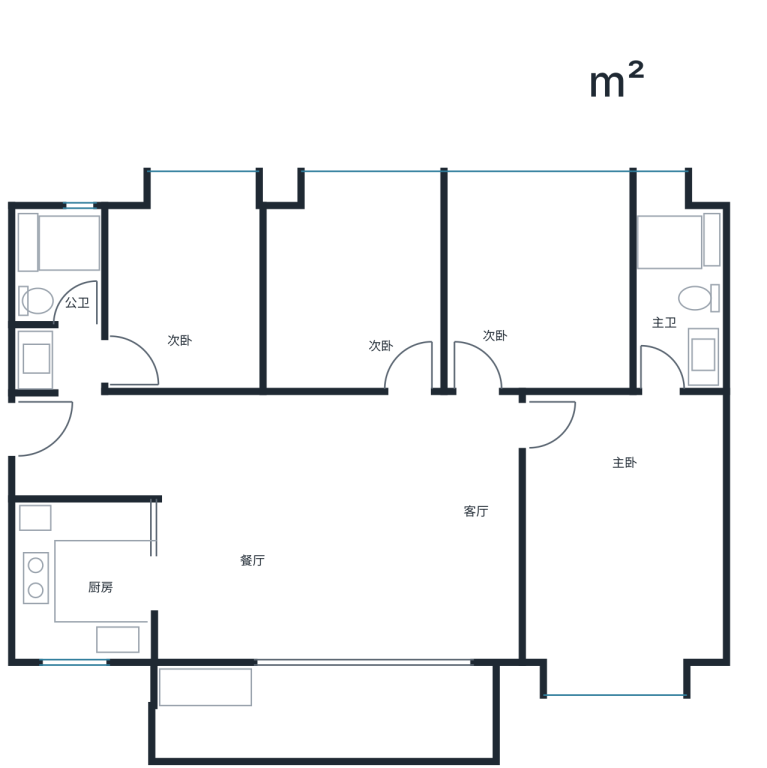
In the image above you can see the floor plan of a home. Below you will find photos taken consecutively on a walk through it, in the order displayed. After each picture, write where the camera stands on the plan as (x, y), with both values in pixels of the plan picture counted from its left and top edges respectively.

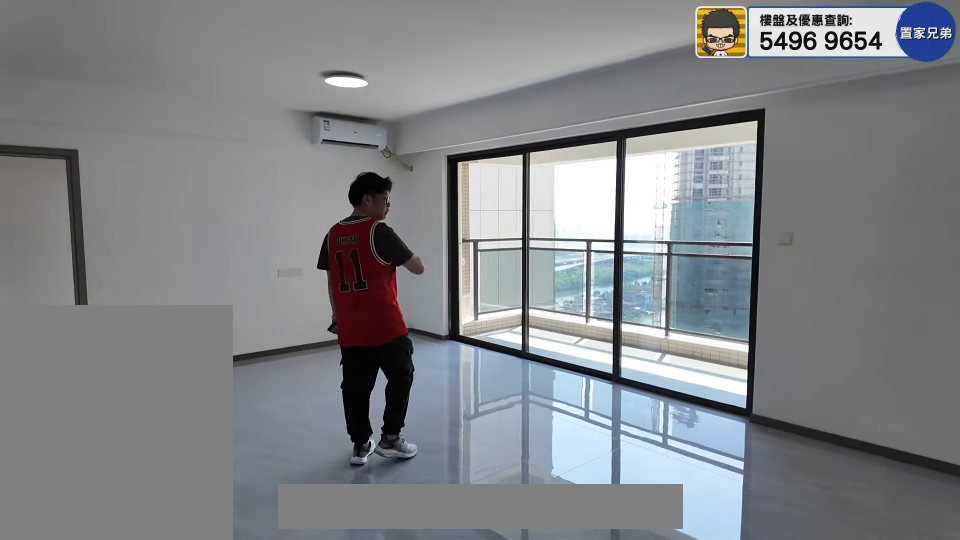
(244, 534)
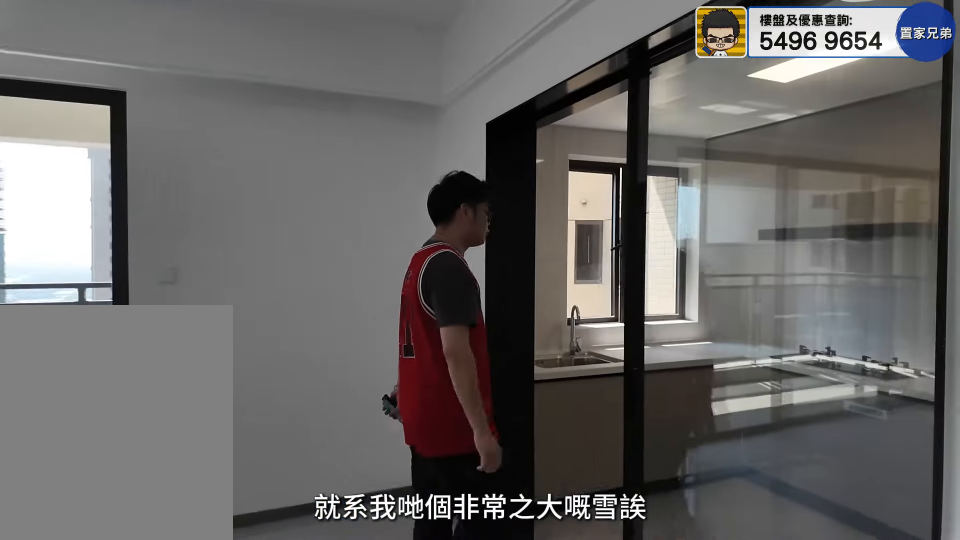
(225, 589)
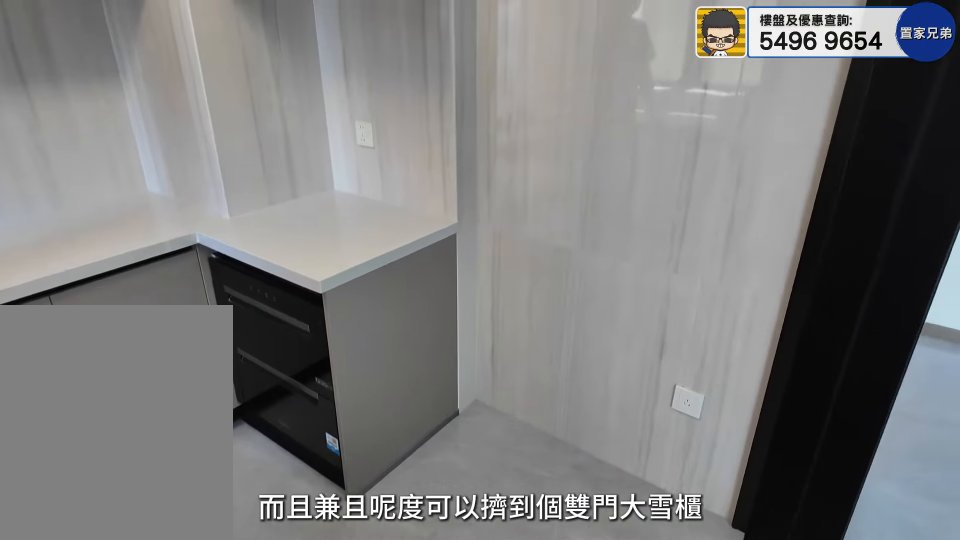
(99, 590)
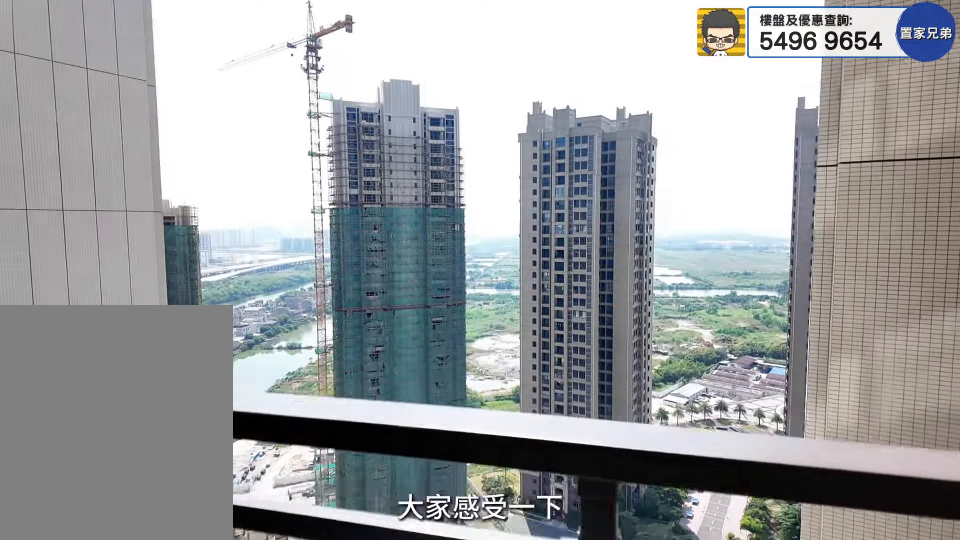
(368, 720)
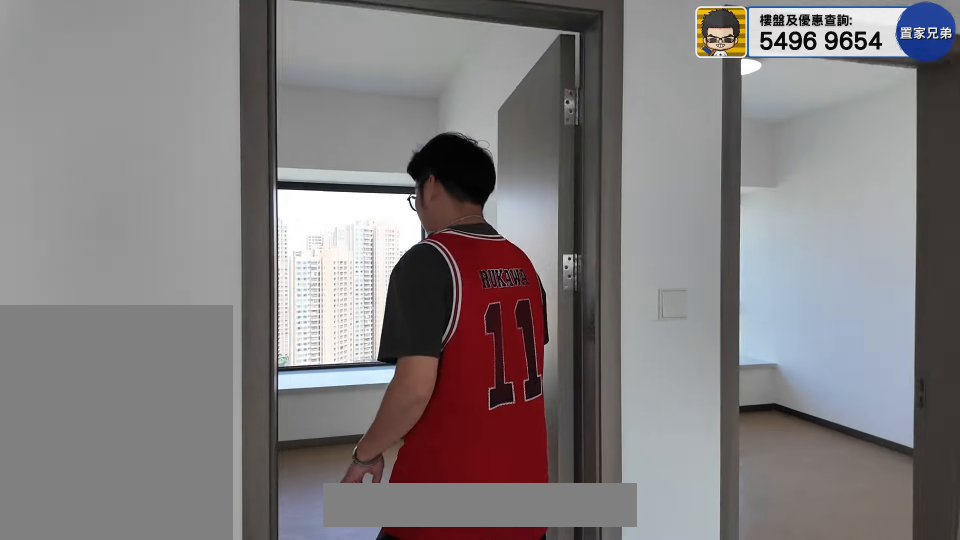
(389, 369)
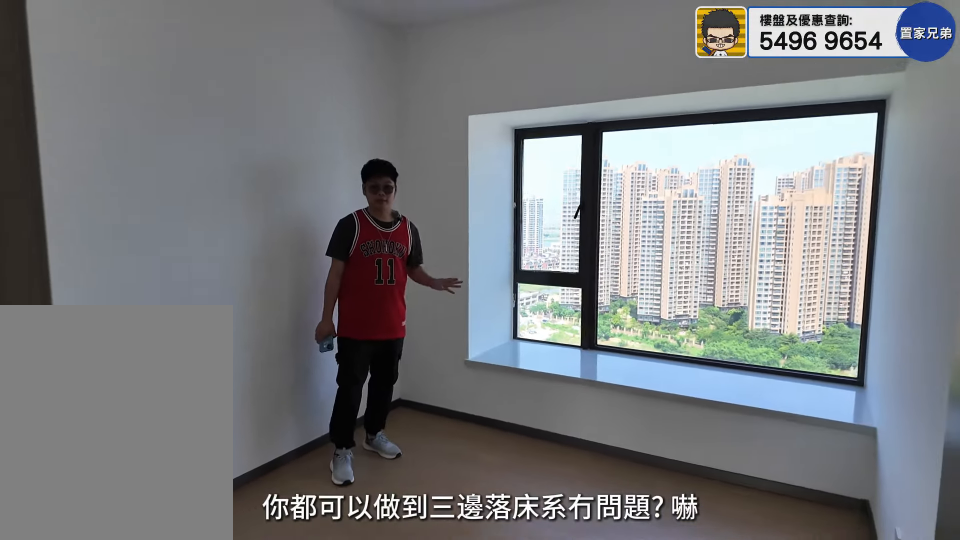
(357, 315)
